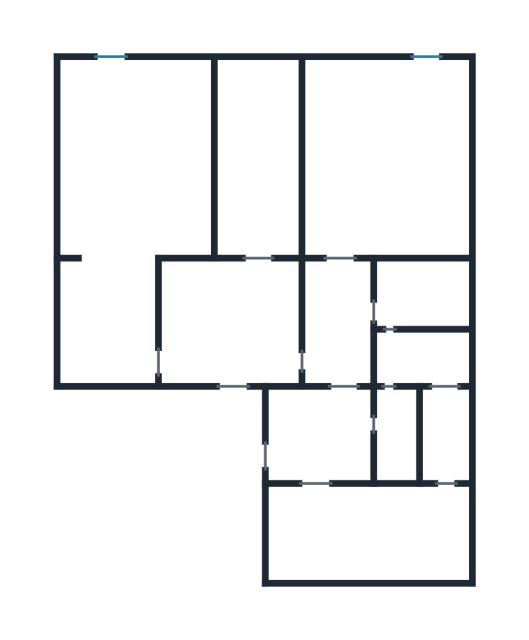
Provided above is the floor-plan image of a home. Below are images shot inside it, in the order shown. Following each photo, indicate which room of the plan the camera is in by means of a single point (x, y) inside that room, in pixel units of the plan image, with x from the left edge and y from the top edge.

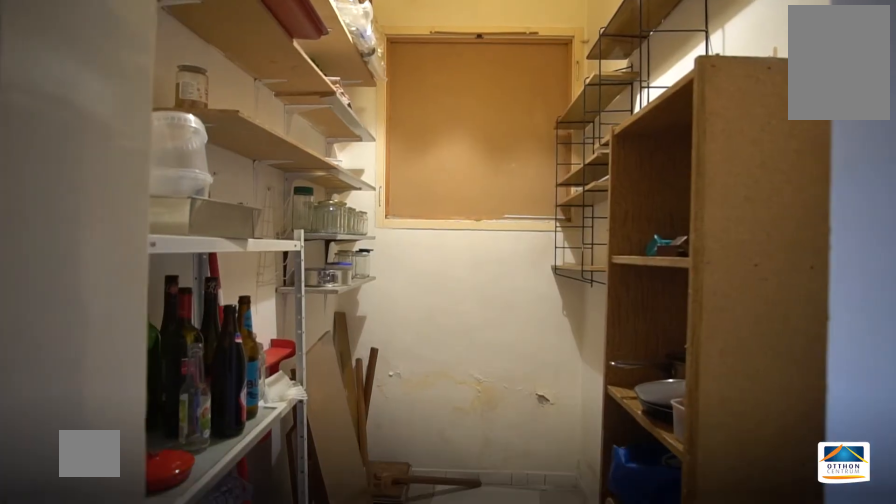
(444, 433)
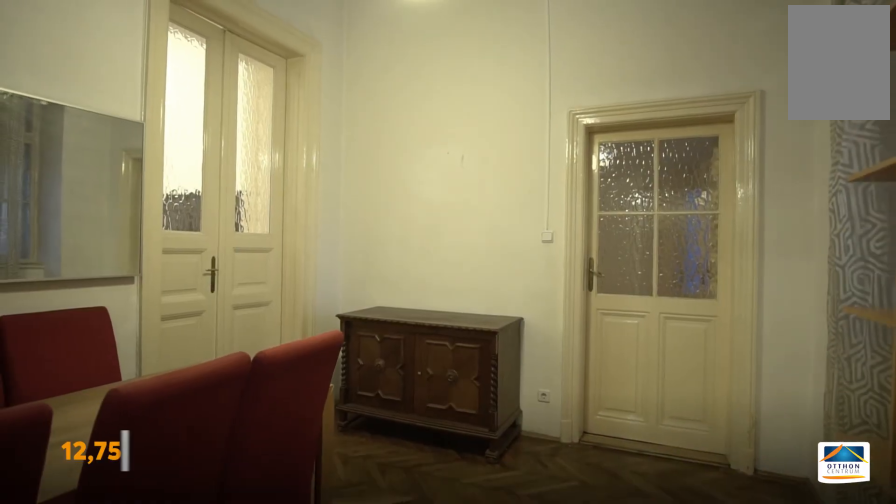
(224, 322)
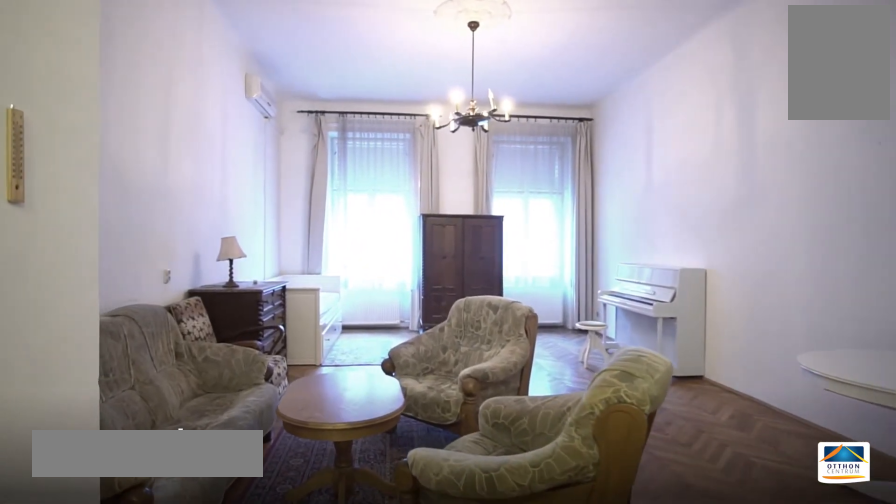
(142, 165)
